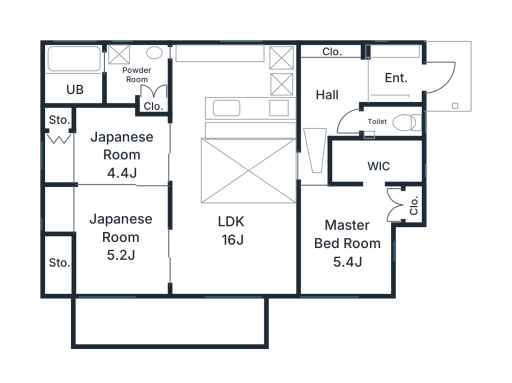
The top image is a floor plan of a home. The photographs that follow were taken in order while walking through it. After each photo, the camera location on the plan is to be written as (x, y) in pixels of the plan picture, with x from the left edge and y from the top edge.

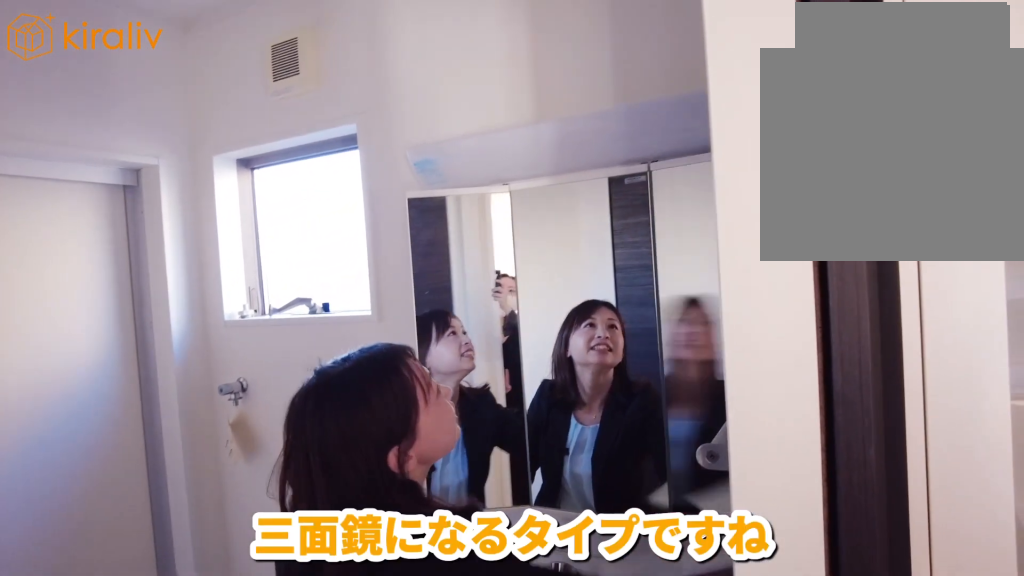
(130, 88)
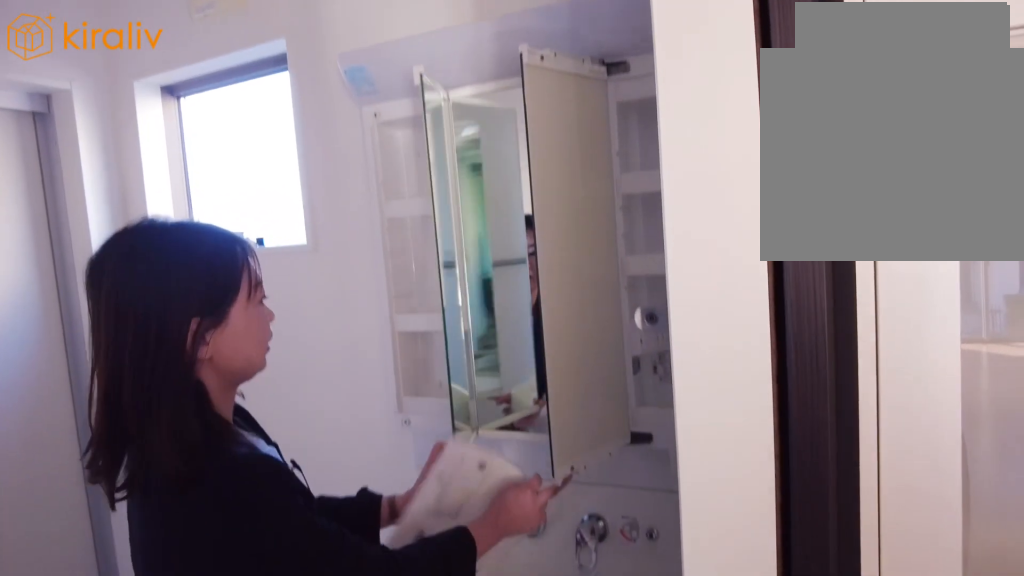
(129, 90)
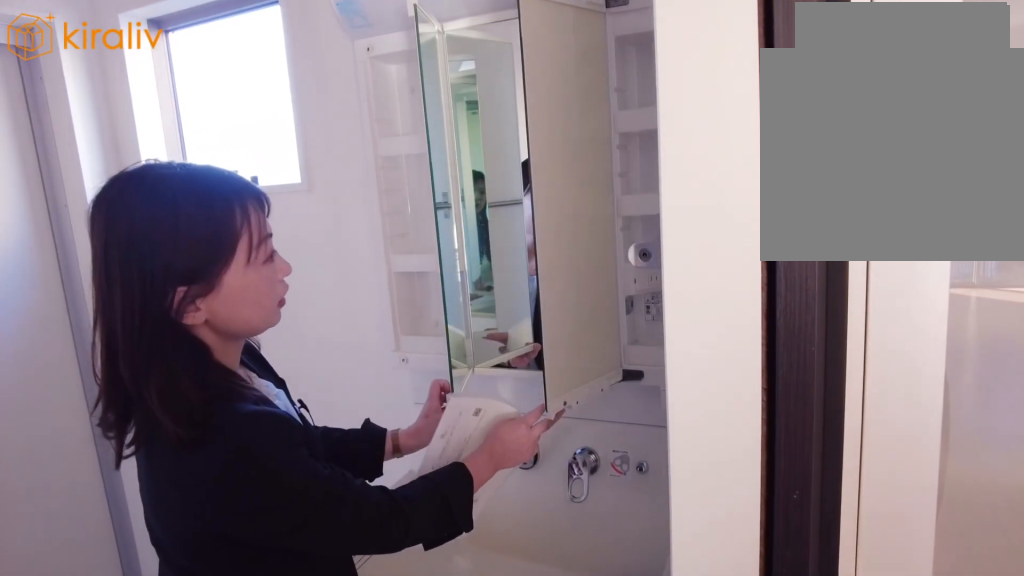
(128, 91)
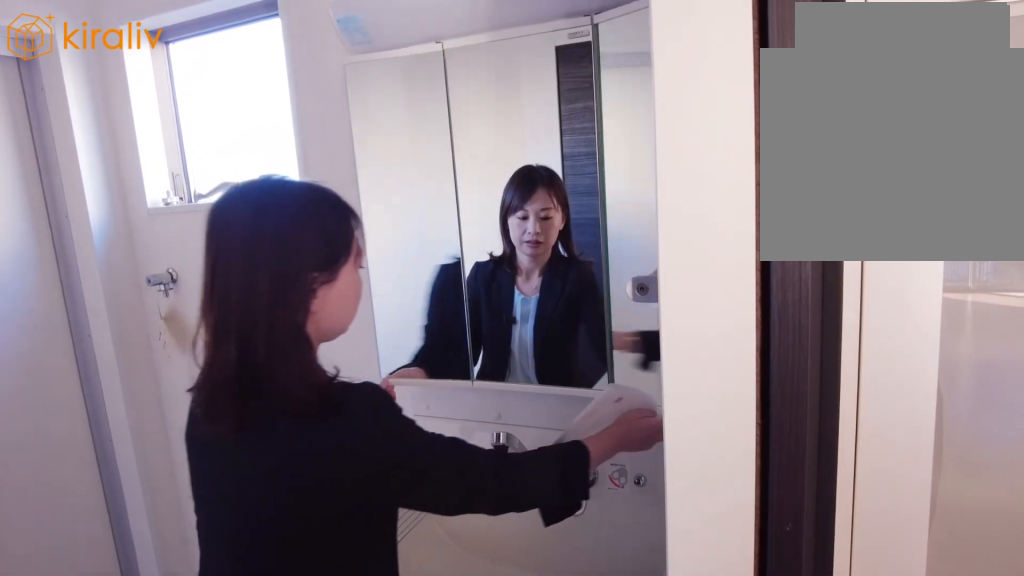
(127, 91)
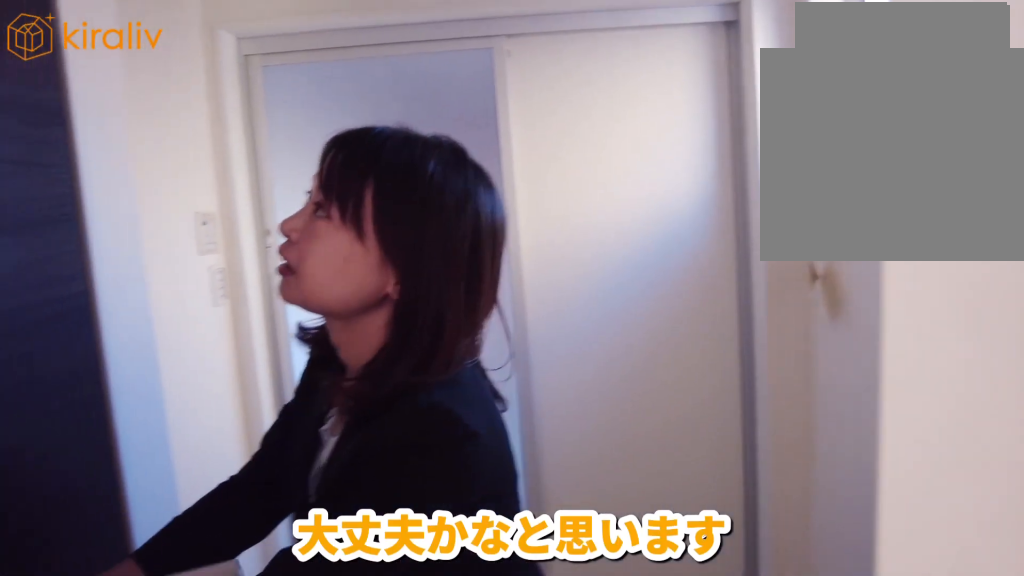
(117, 91)
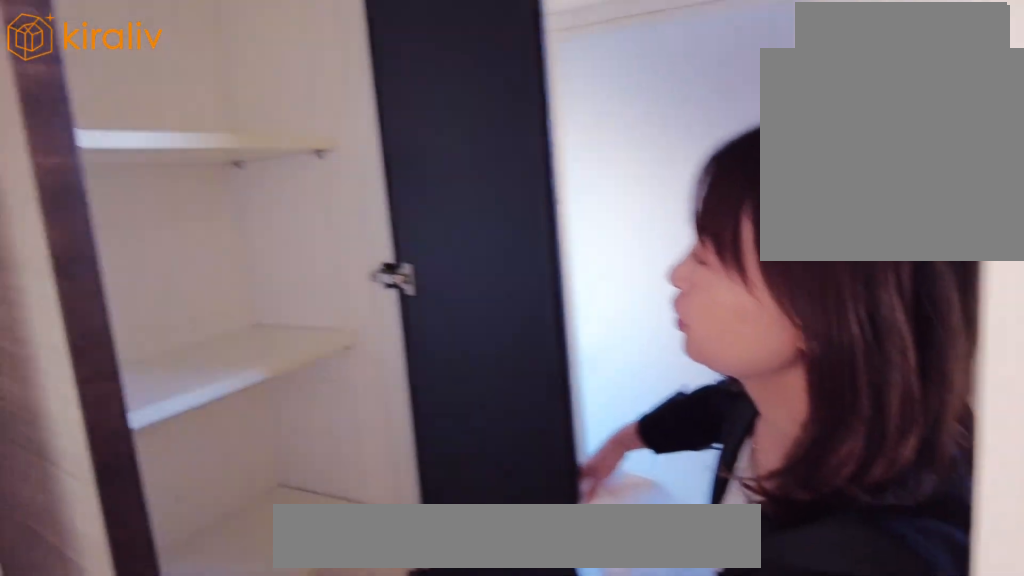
(116, 88)
